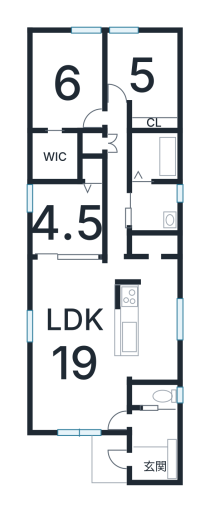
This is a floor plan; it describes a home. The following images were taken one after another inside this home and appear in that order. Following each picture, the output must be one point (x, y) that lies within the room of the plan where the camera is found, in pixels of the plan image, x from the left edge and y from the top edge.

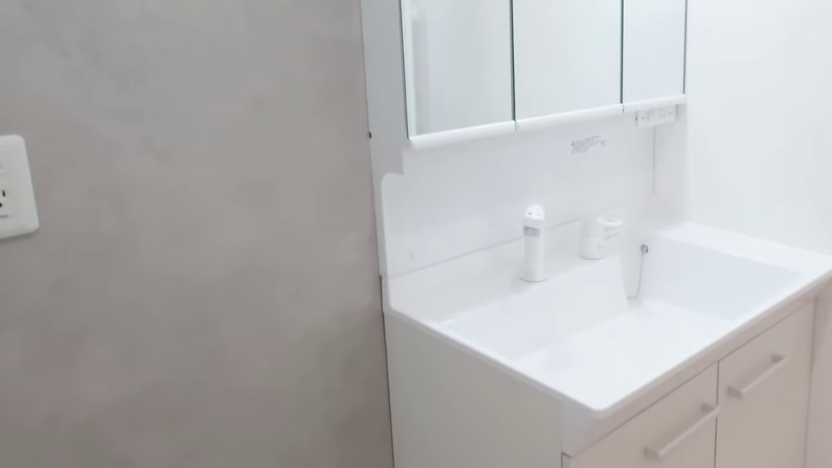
(153, 210)
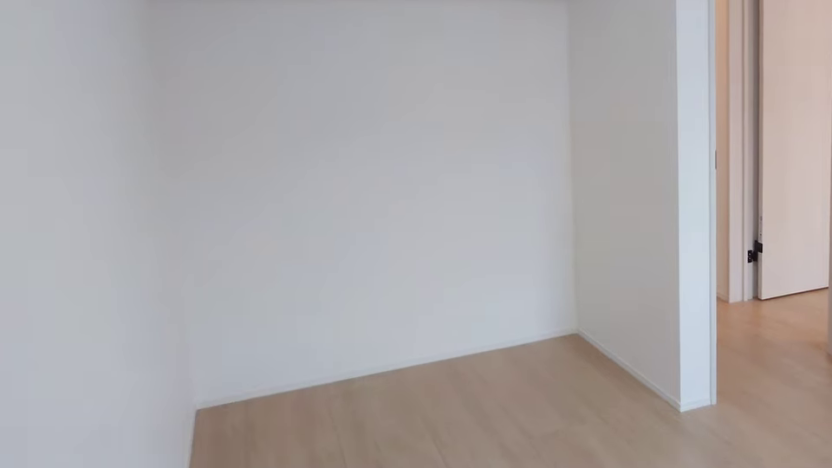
(136, 85)
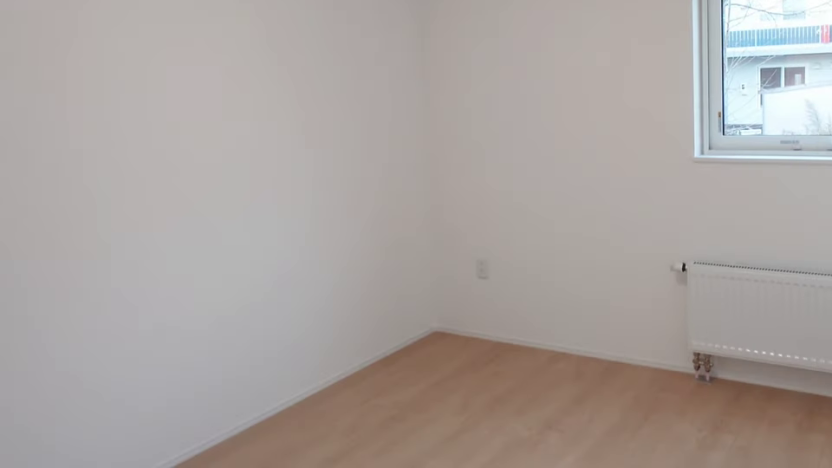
(63, 96)
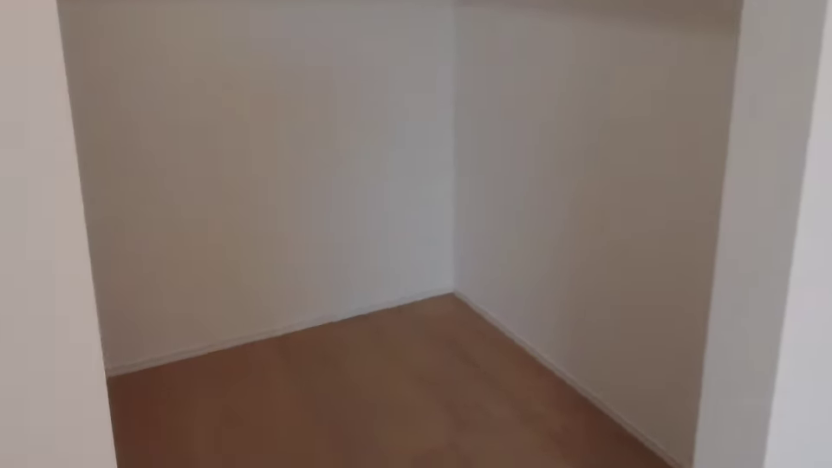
(63, 96)
